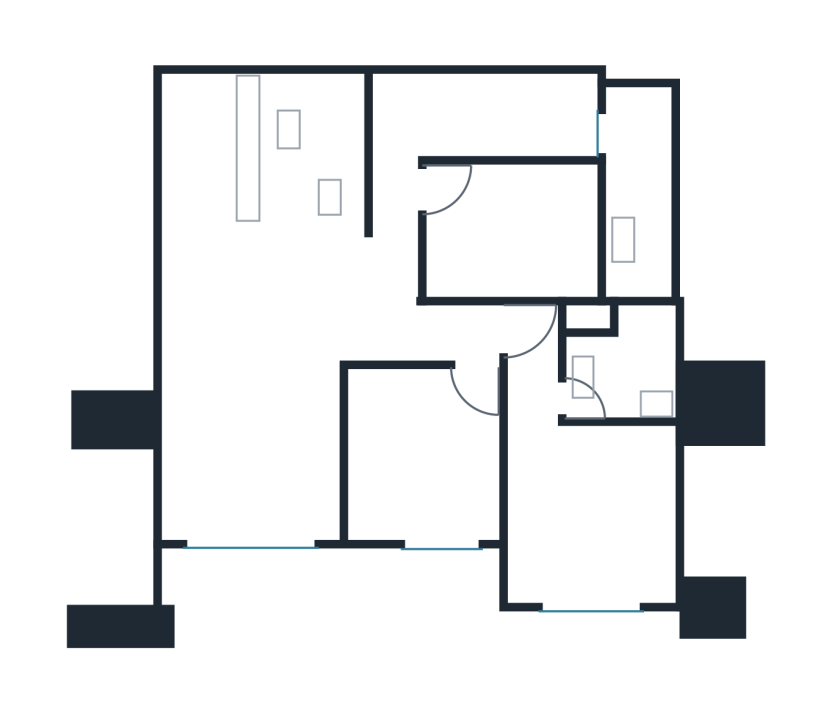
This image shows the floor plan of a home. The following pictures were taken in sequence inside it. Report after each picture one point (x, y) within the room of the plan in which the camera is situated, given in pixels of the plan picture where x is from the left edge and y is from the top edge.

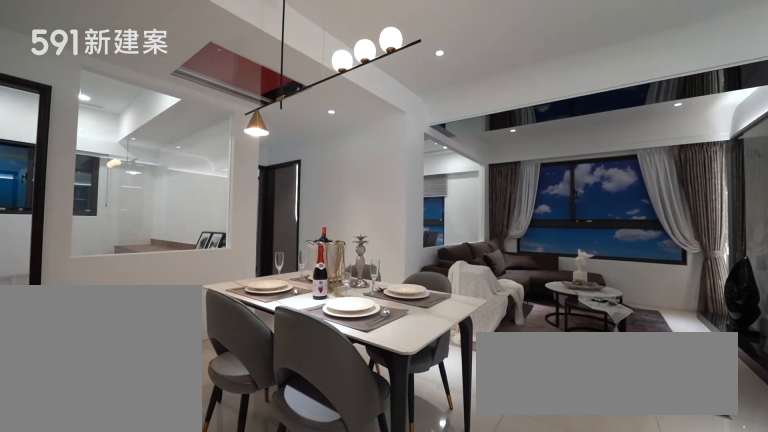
(270, 298)
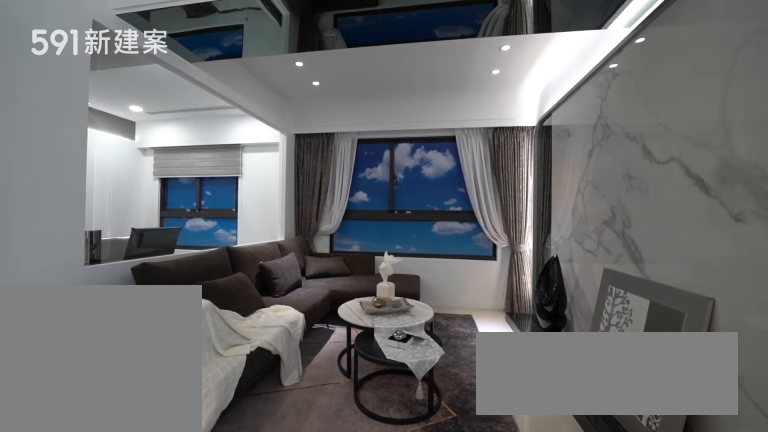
(251, 451)
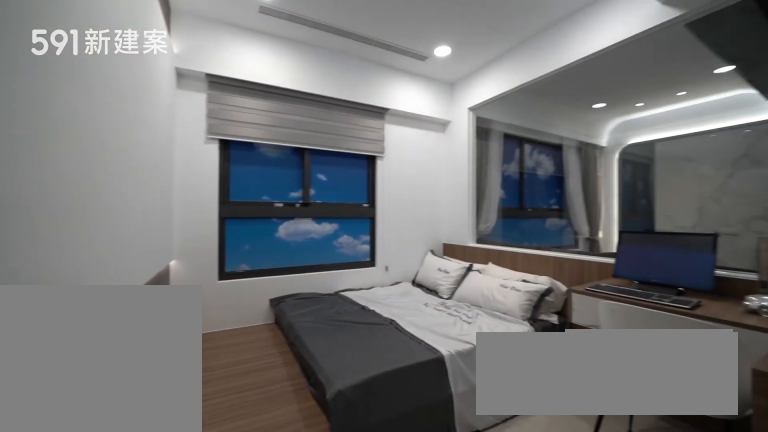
(423, 453)
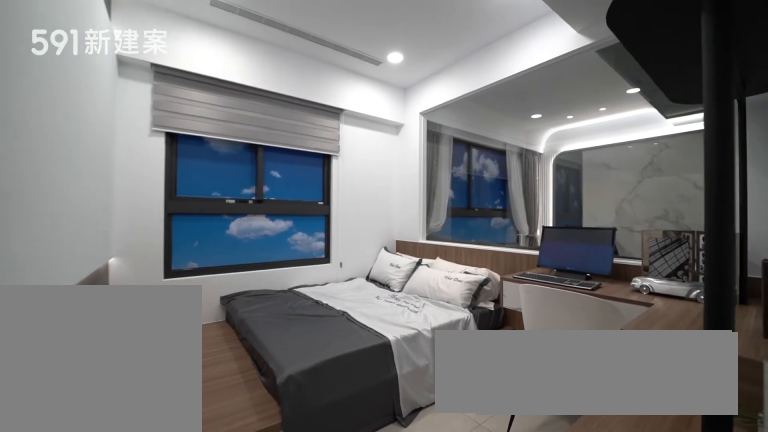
(423, 453)
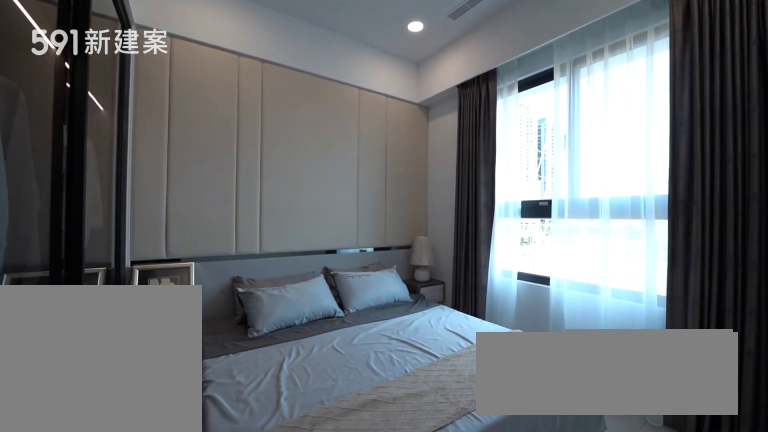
(584, 490)
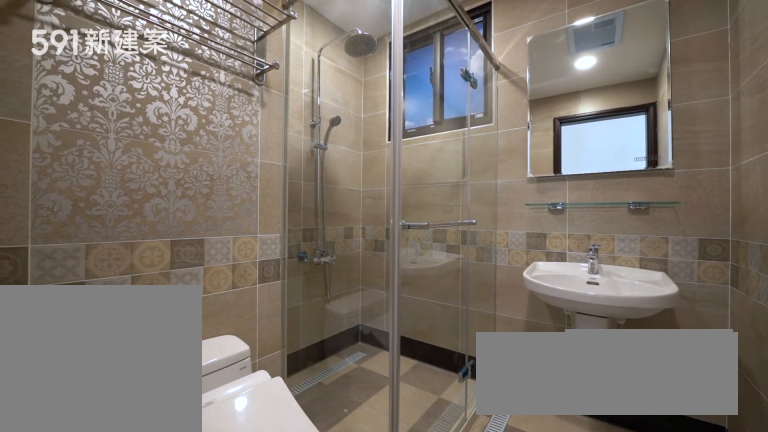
(624, 361)
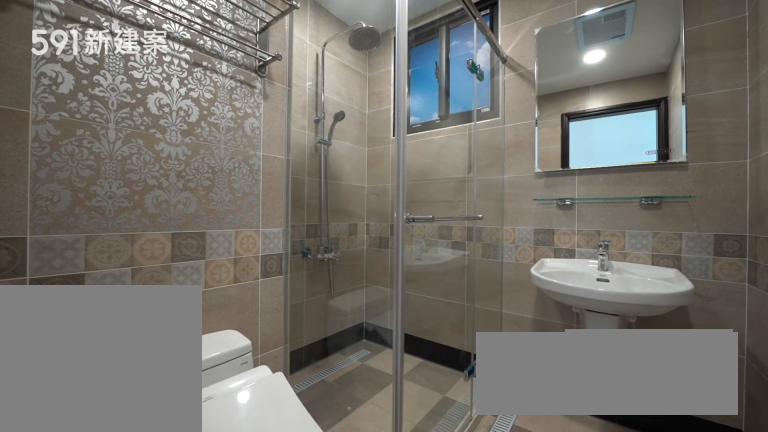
(624, 361)
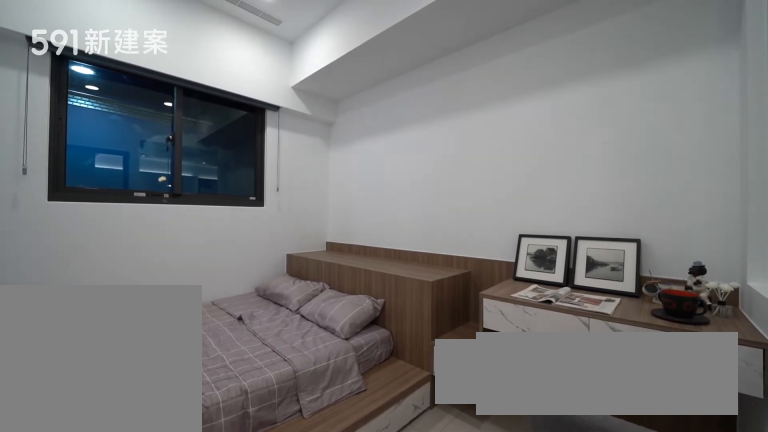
(520, 231)
